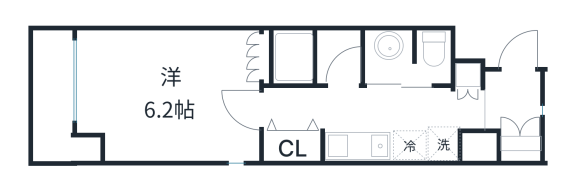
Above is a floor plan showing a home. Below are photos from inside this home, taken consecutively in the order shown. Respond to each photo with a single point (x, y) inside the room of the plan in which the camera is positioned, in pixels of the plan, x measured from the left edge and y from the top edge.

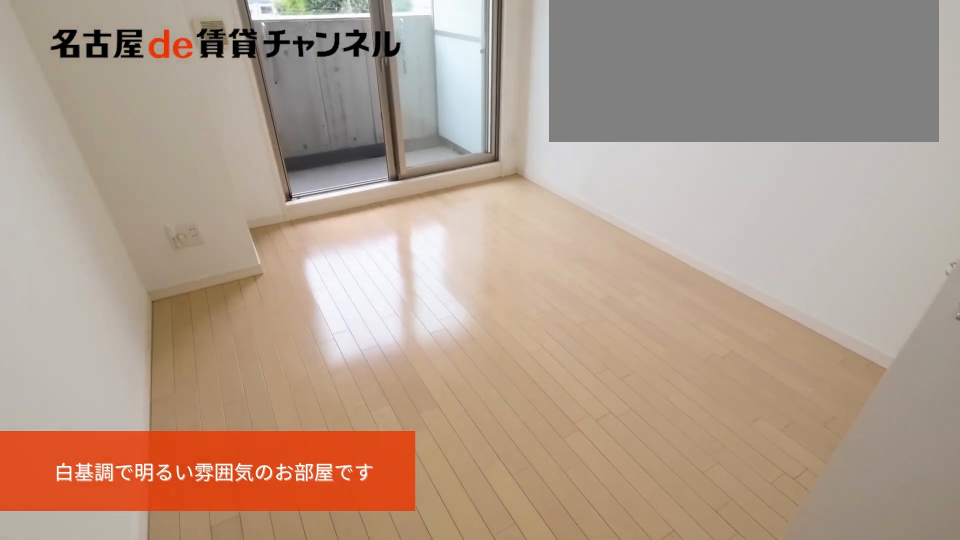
(168, 94)
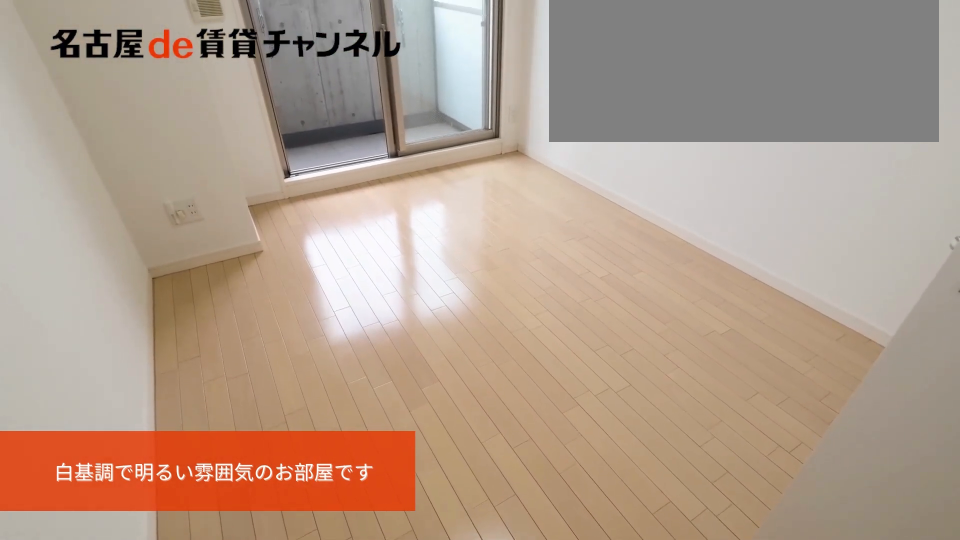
(168, 94)
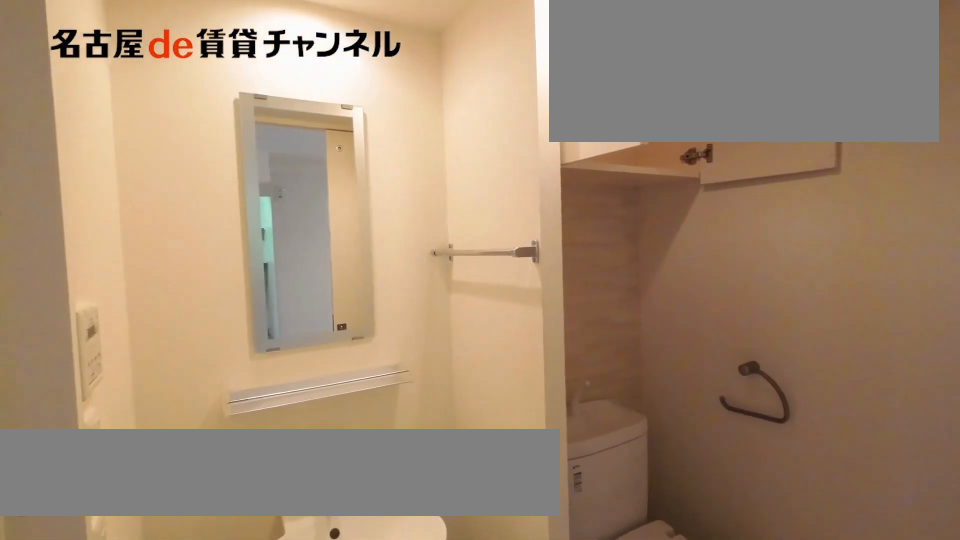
(408, 58)
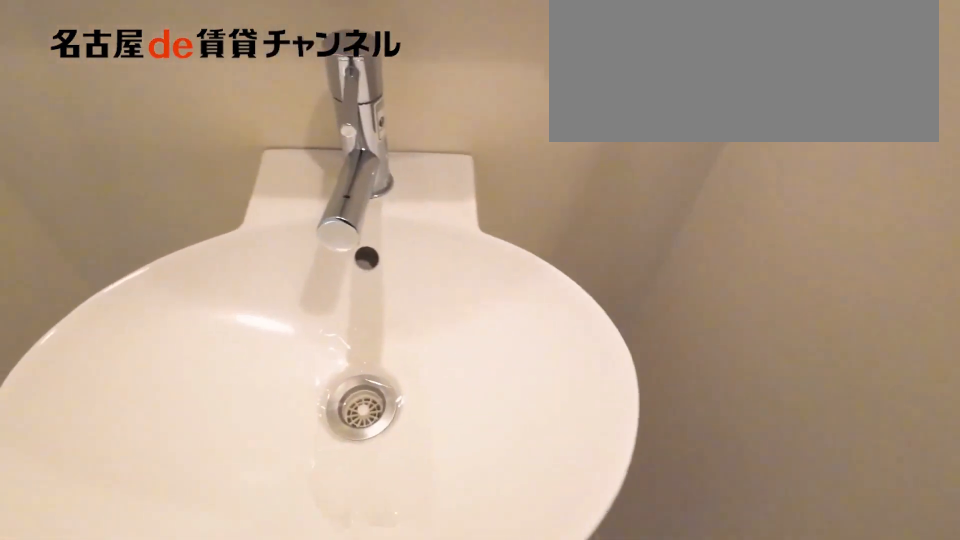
(408, 58)
